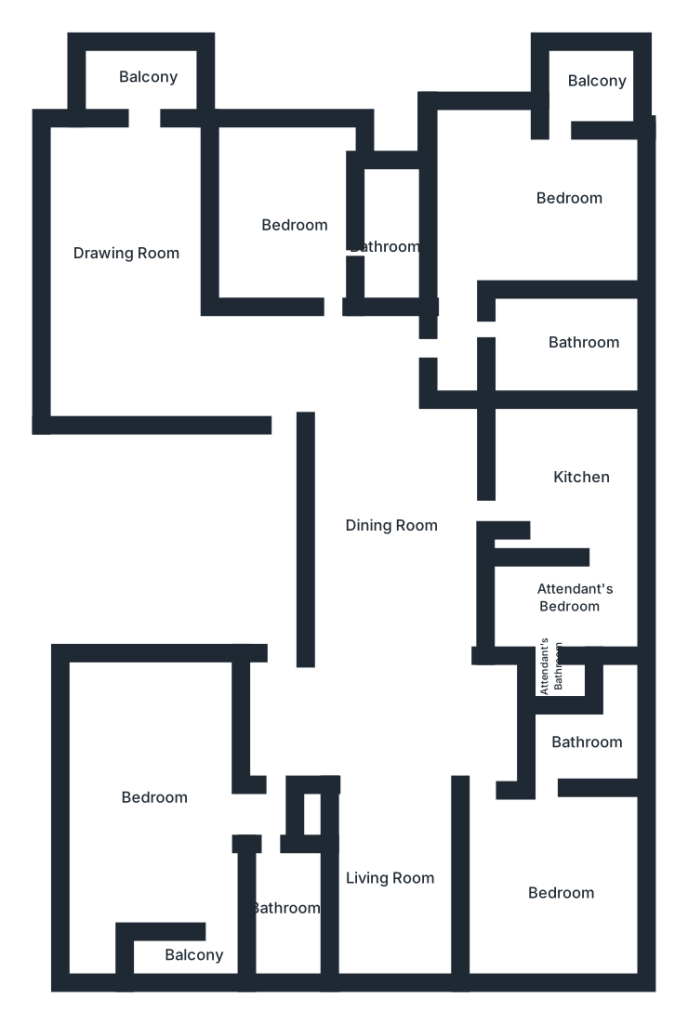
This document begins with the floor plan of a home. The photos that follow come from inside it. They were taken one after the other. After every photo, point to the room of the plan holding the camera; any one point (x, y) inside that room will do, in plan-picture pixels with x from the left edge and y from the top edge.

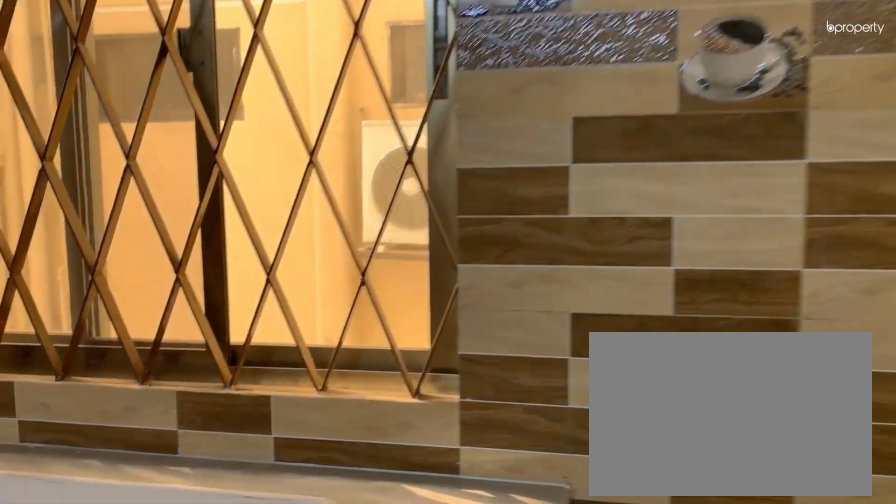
(548, 495)
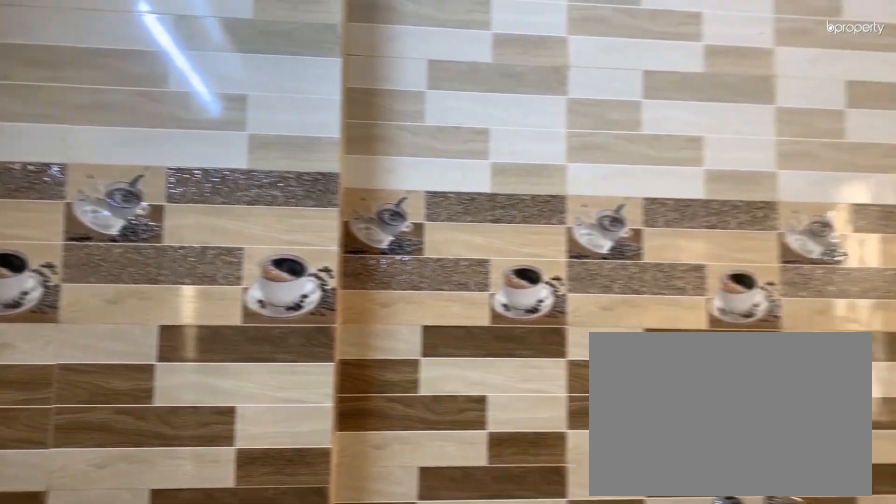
(537, 503)
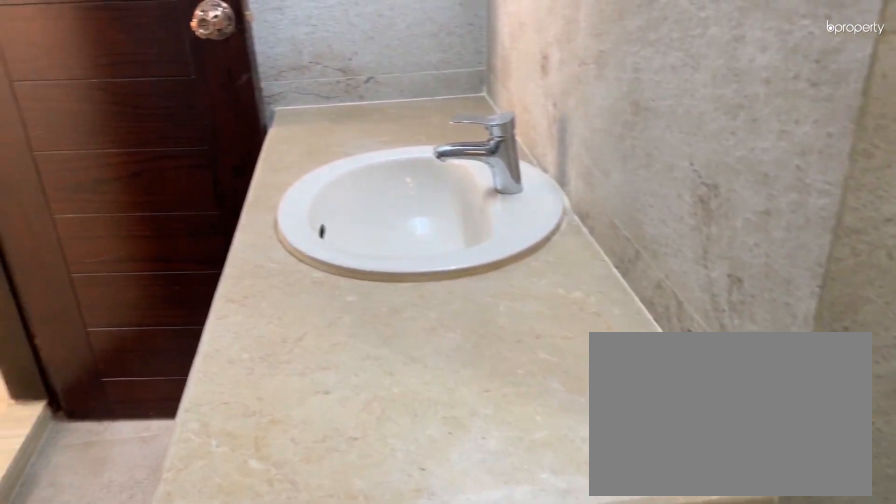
(585, 742)
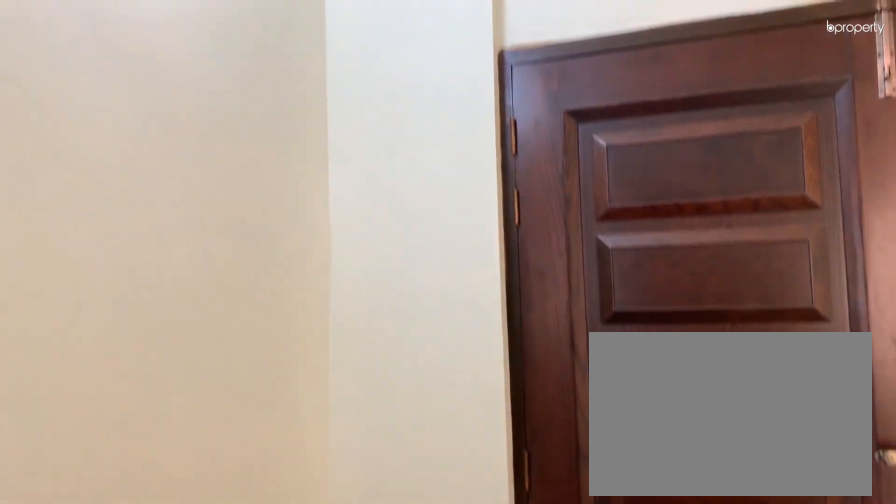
(383, 886)
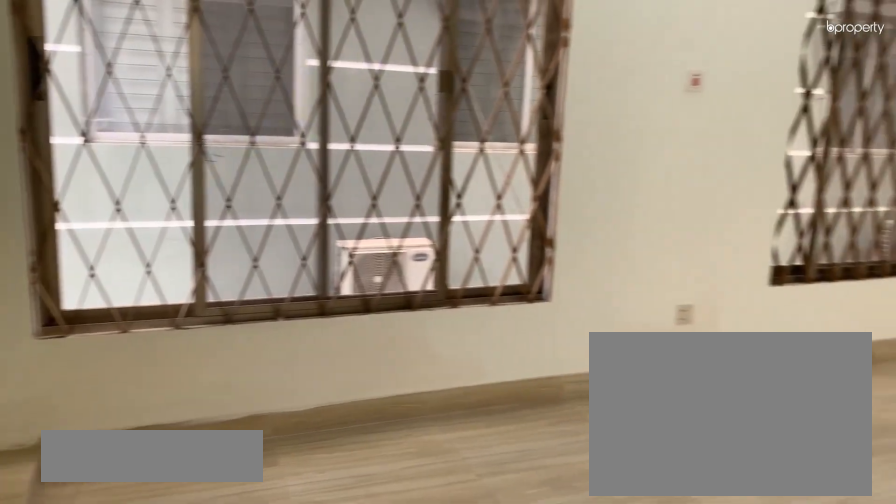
(146, 807)
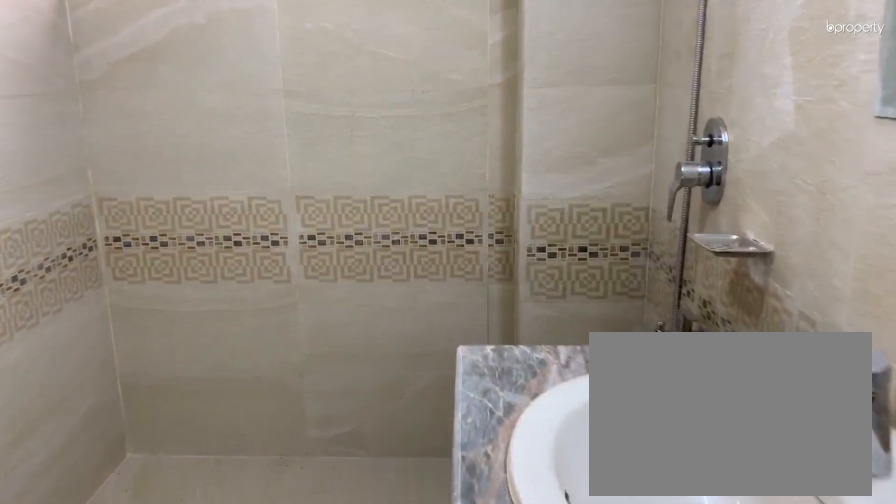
(287, 911)
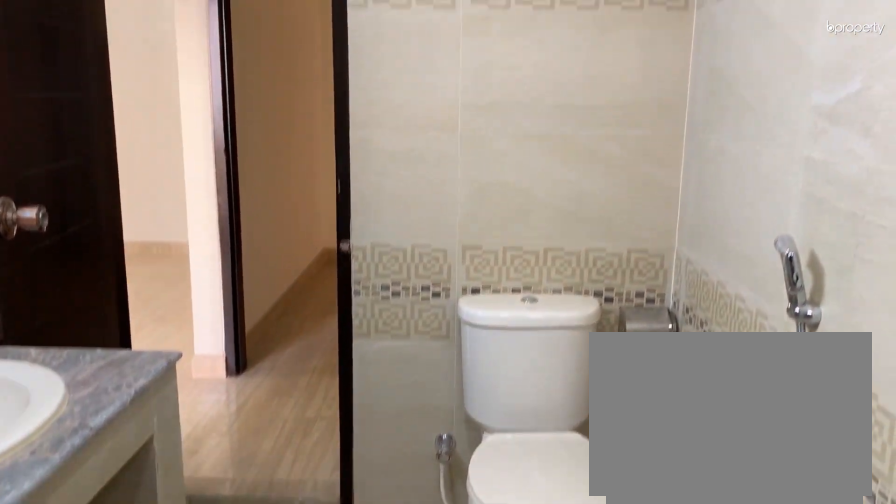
(287, 911)
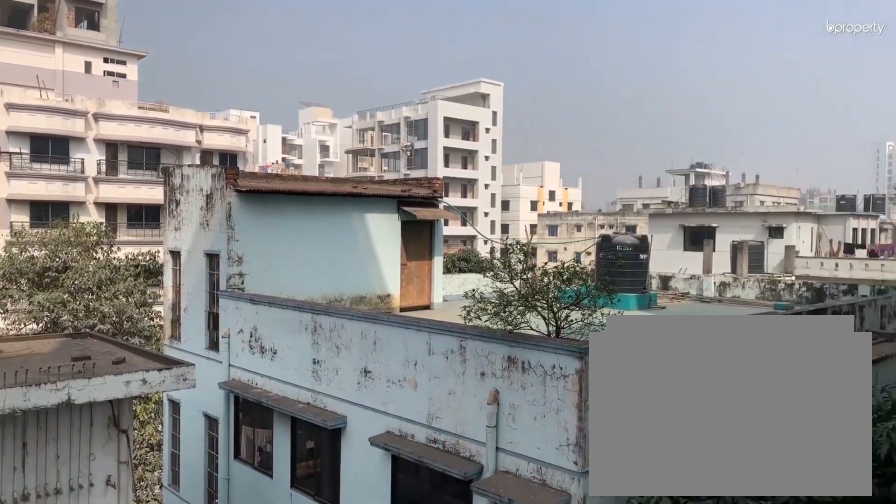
(190, 964)
